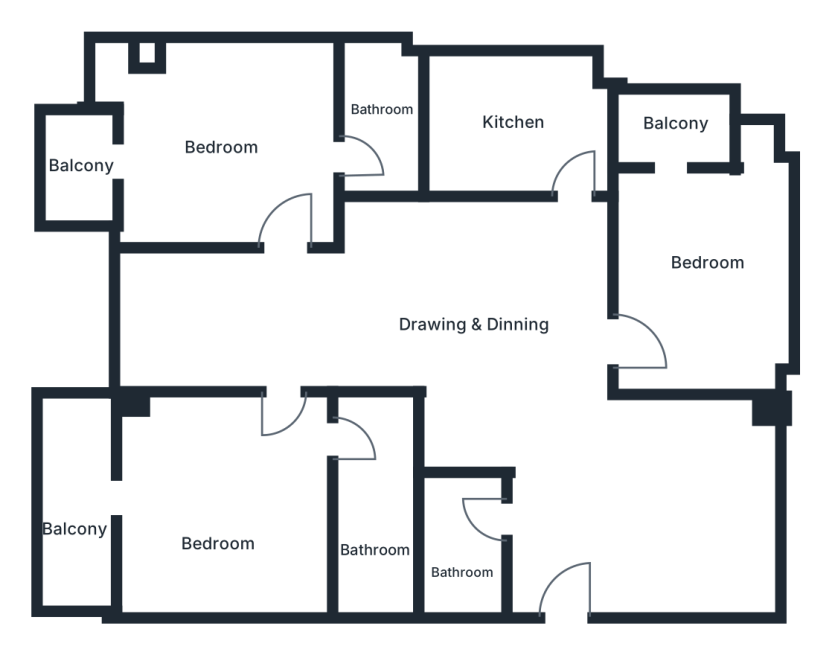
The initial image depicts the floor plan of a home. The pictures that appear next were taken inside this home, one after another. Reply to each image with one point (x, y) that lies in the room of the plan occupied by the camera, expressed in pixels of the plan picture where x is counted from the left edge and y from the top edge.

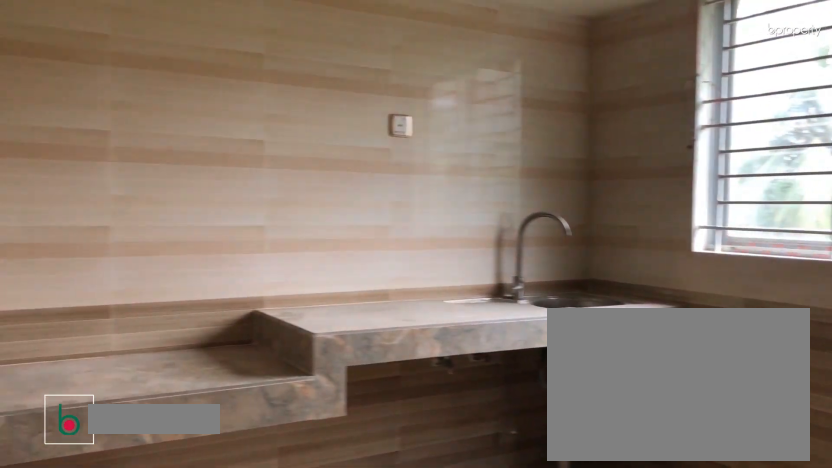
(512, 116)
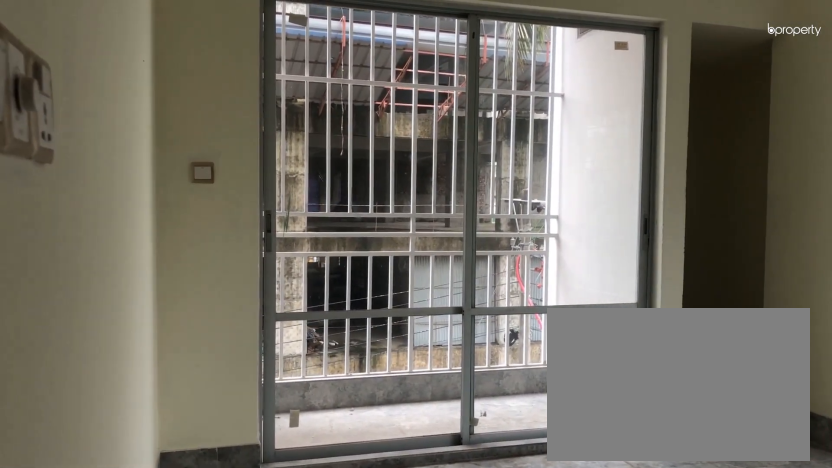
(222, 151)
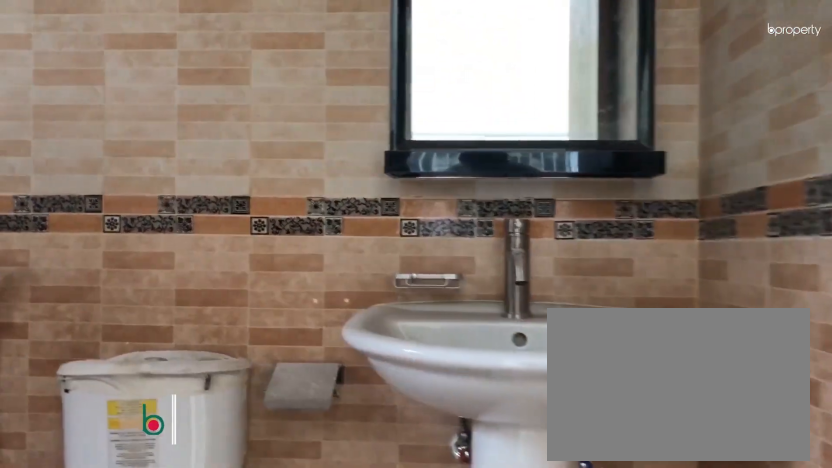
(379, 123)
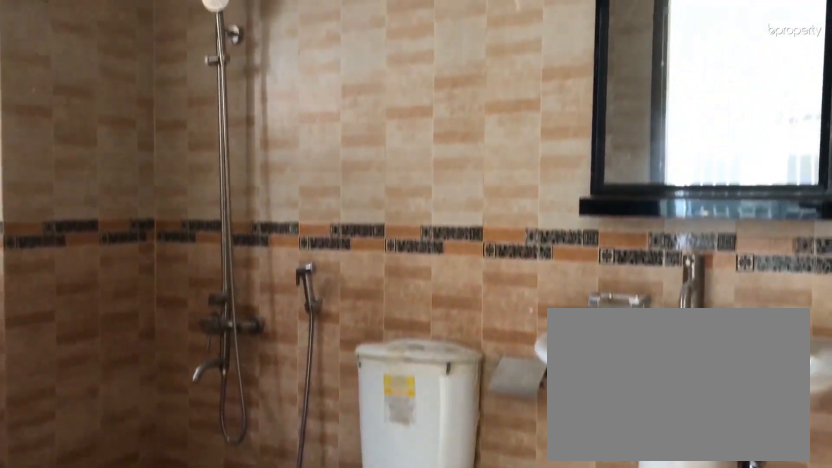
(379, 123)
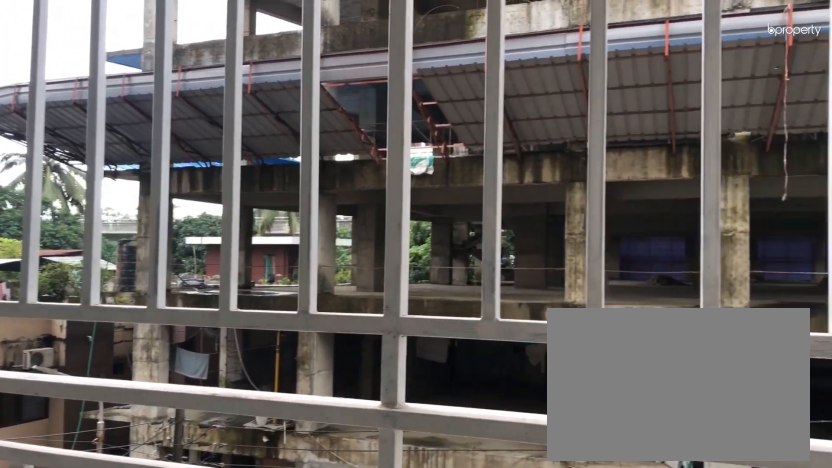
(82, 164)
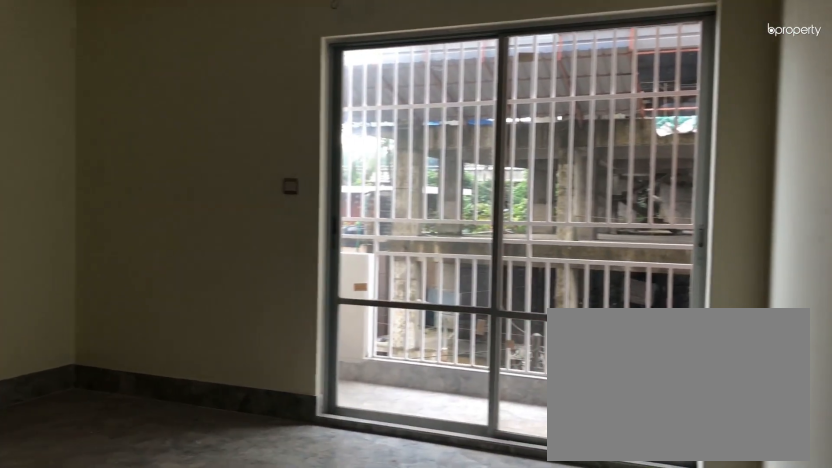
(219, 500)
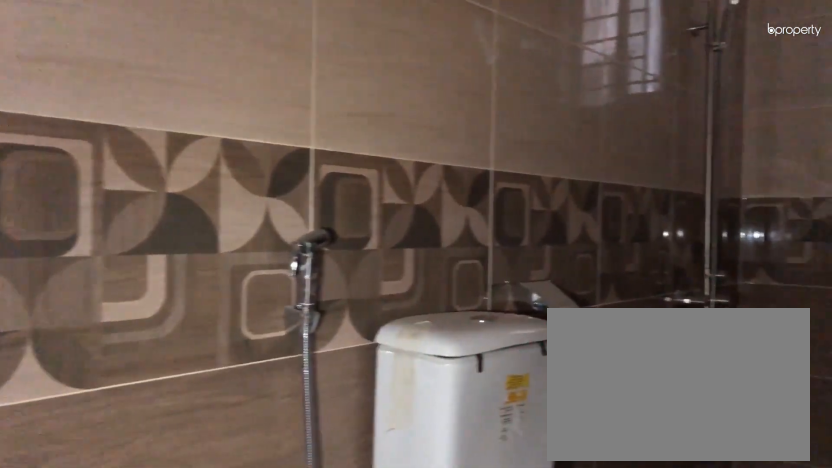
(370, 516)
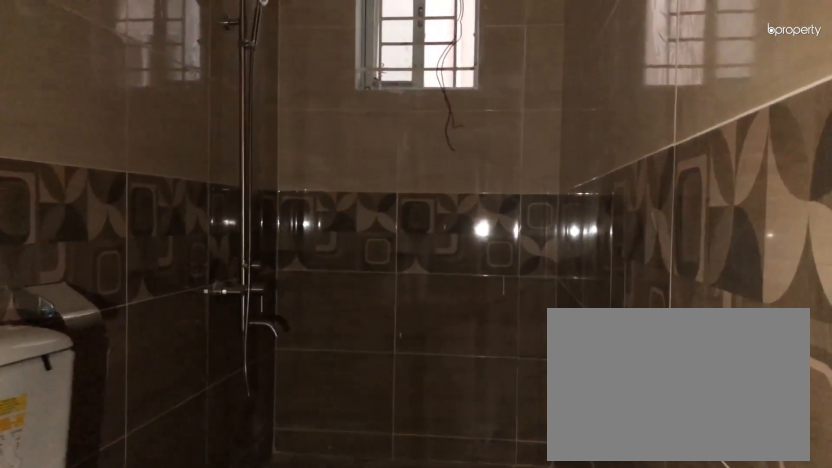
(370, 516)
